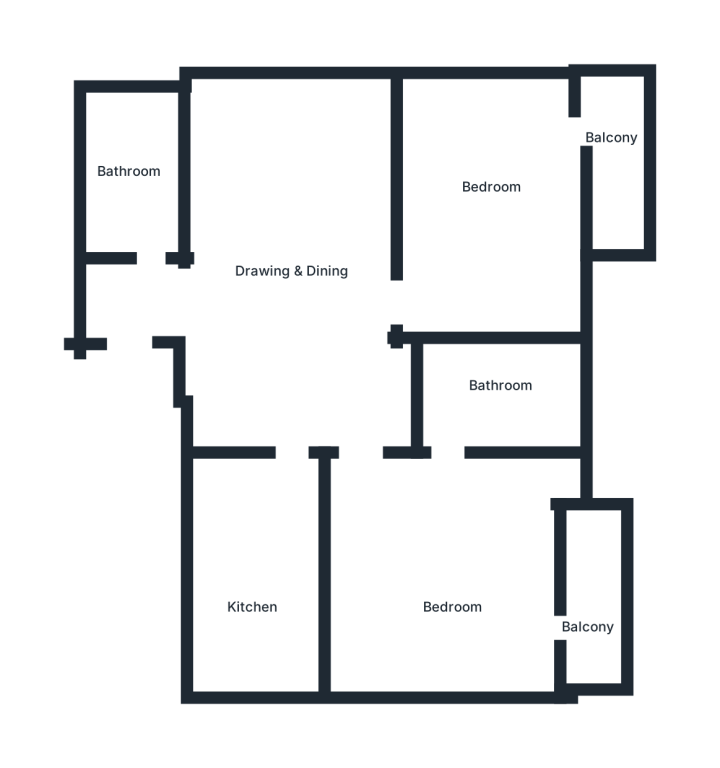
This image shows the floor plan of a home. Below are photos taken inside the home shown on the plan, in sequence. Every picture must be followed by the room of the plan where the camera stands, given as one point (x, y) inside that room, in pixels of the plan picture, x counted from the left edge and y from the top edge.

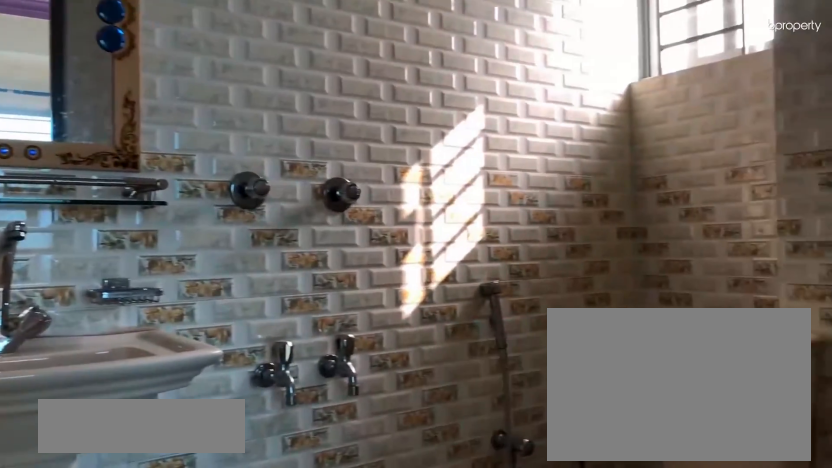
(487, 386)
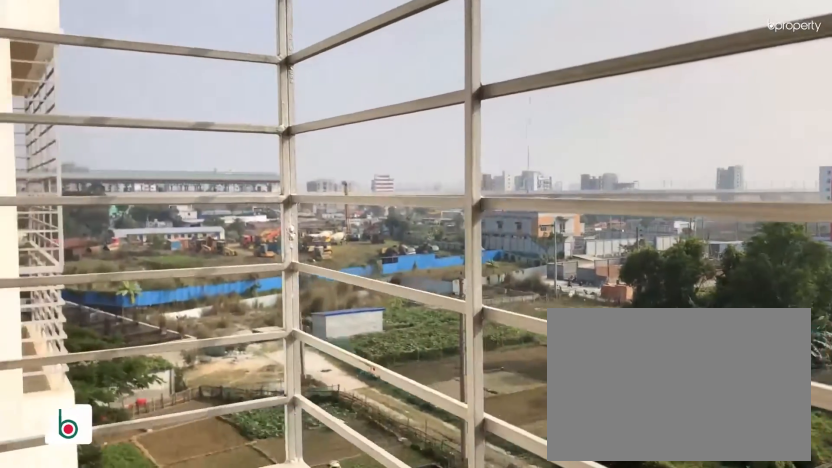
(602, 624)
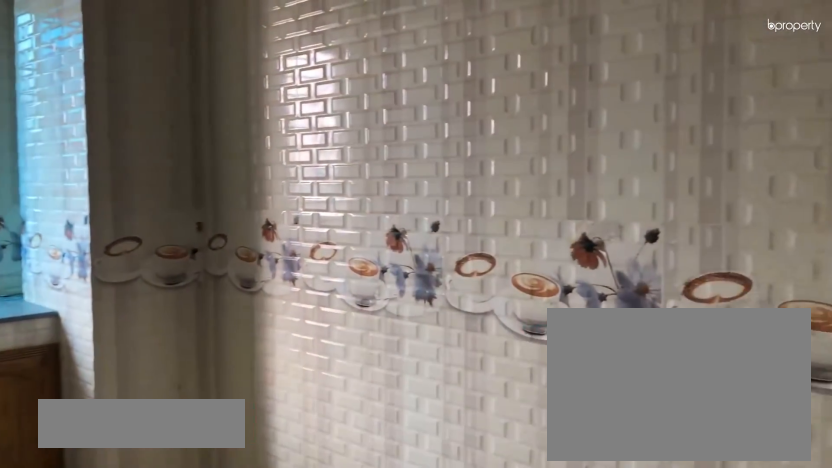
(265, 594)
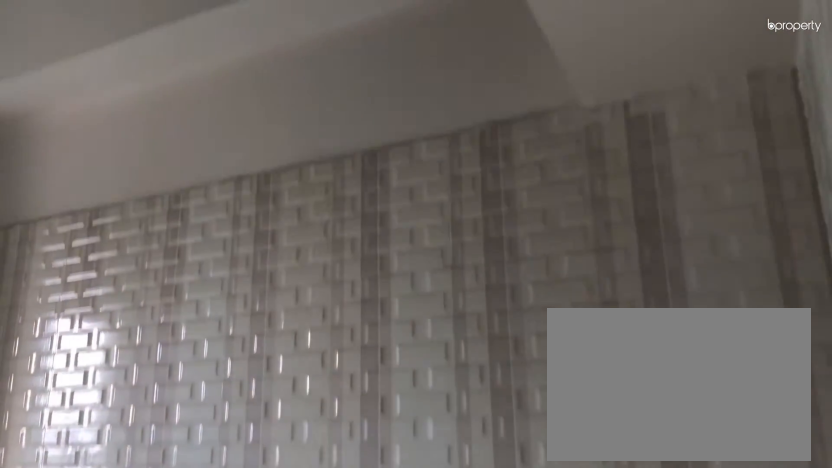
(265, 594)
